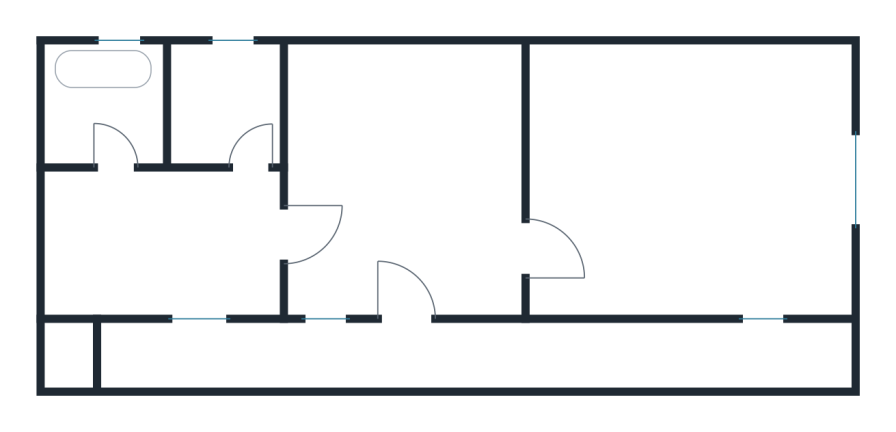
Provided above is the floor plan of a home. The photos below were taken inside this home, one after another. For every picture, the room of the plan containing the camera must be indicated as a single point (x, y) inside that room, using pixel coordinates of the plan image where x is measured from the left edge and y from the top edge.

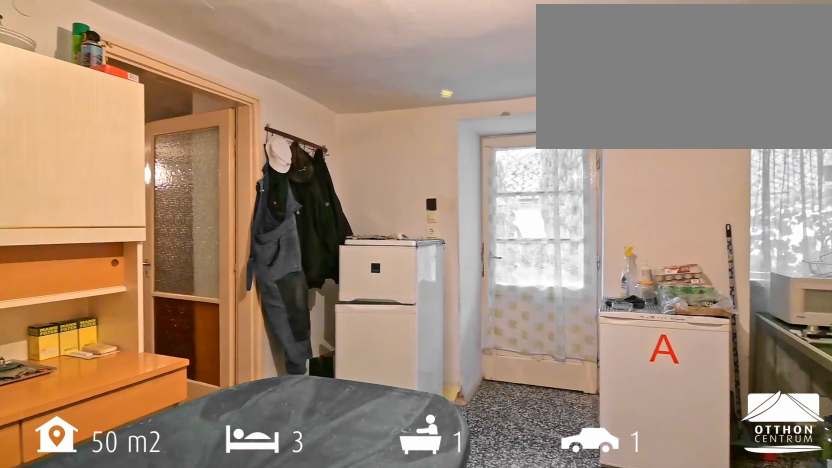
(404, 174)
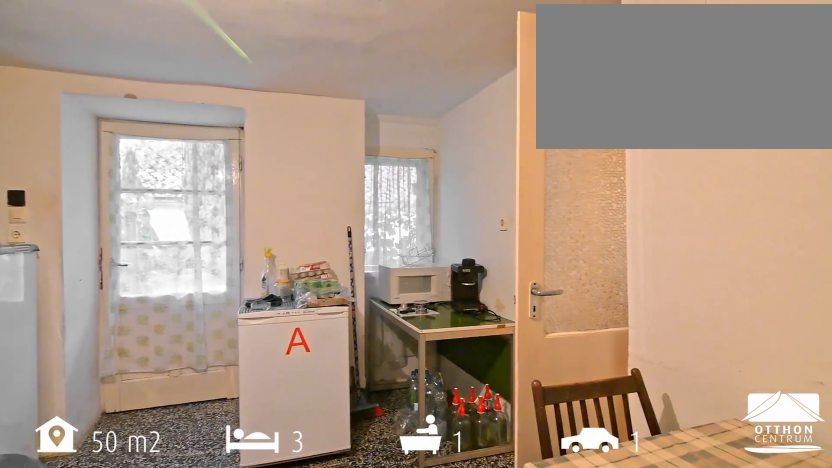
(404, 174)
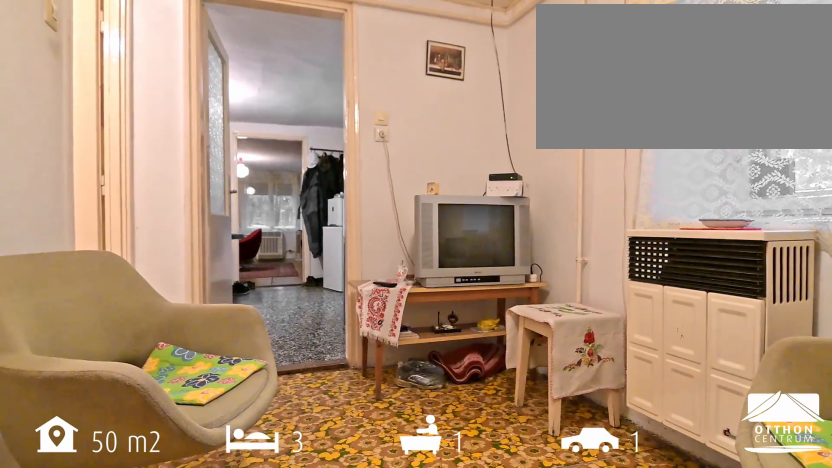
(145, 244)
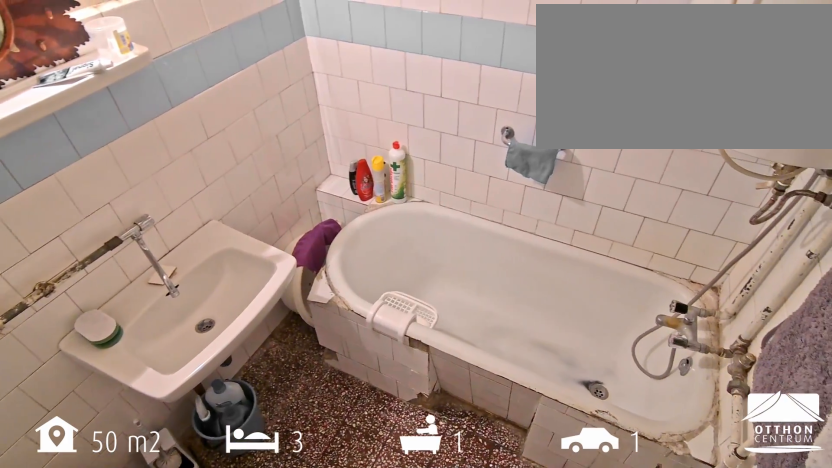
(109, 114)
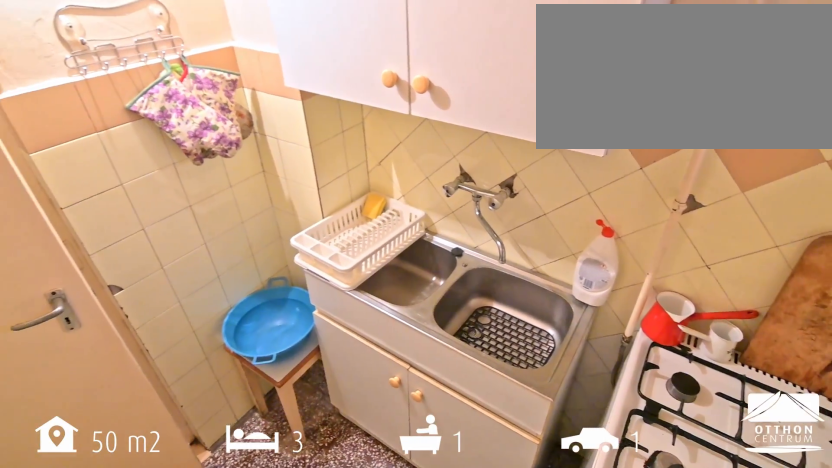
(222, 98)
